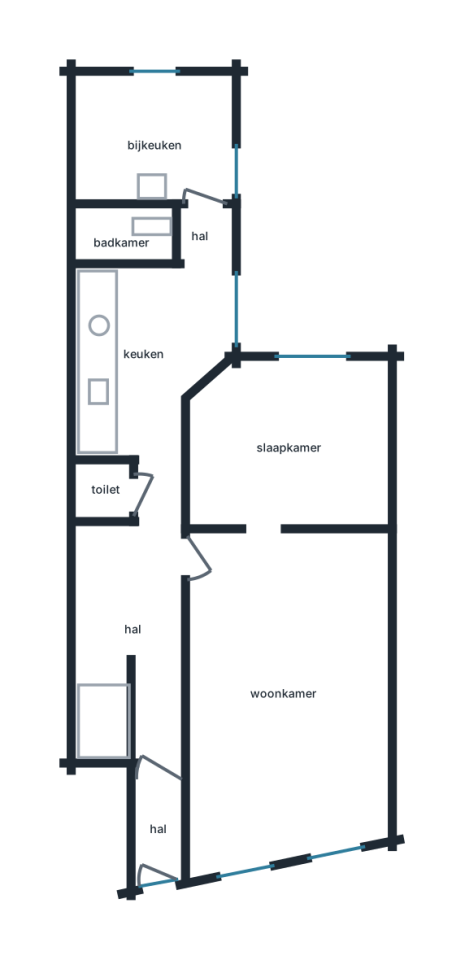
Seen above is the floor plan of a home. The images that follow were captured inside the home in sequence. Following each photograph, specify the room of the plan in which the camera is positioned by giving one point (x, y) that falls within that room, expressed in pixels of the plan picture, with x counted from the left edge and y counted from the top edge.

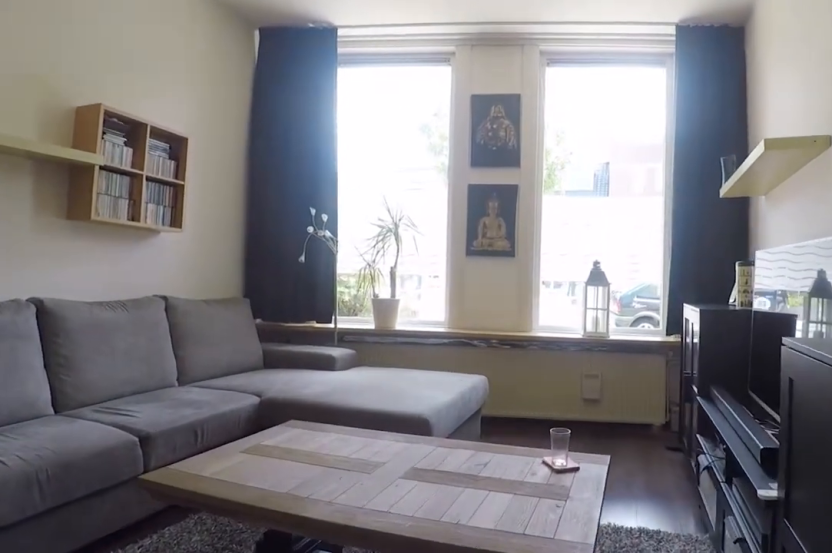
(384, 684)
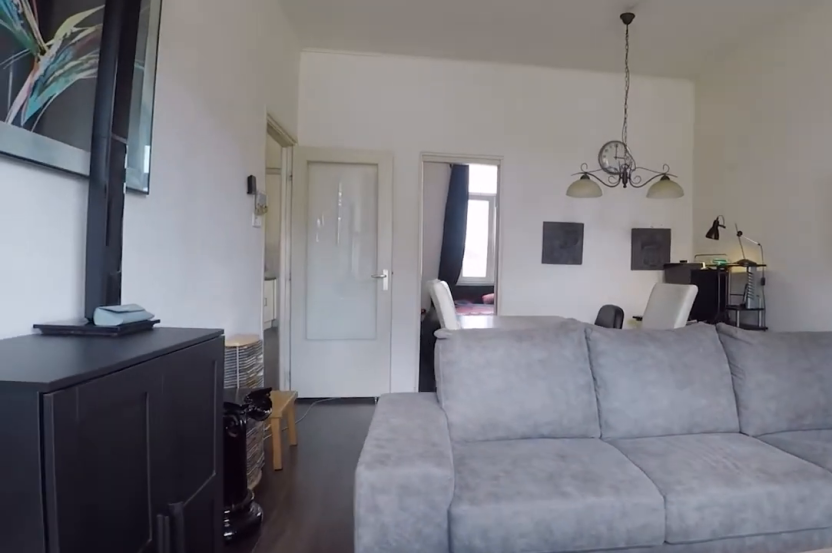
(384, 684)
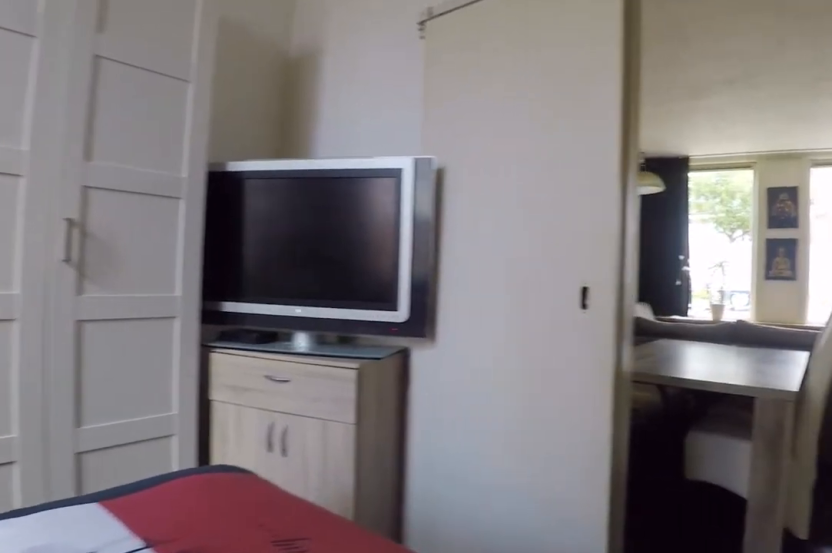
(290, 446)
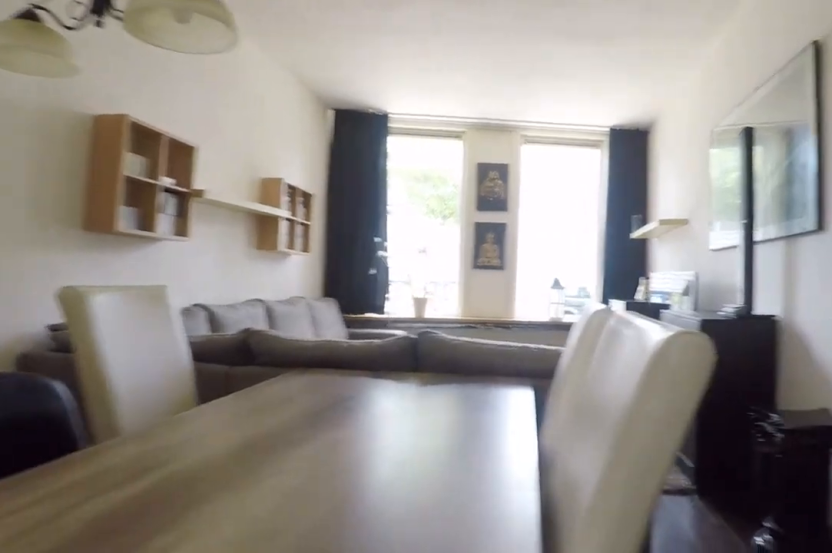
(384, 695)
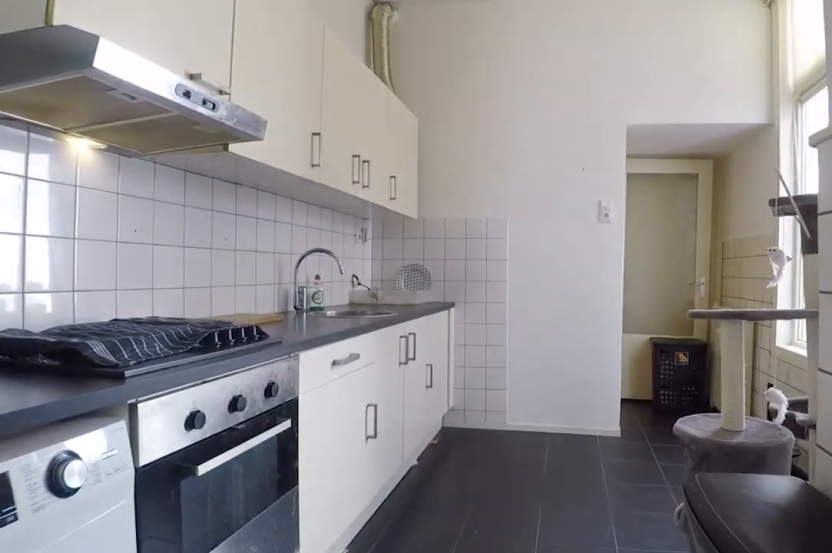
(147, 352)
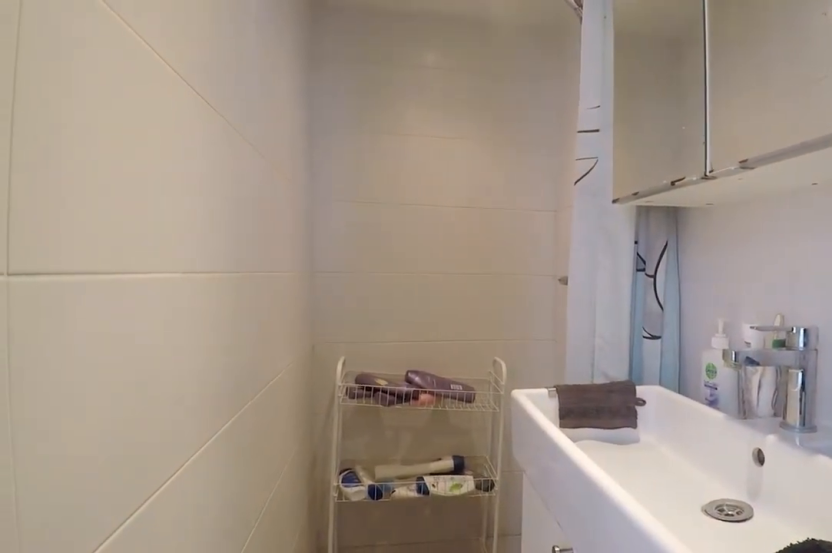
(148, 231)
